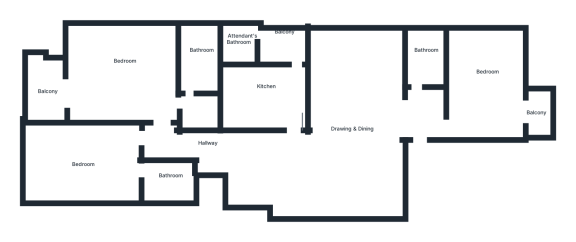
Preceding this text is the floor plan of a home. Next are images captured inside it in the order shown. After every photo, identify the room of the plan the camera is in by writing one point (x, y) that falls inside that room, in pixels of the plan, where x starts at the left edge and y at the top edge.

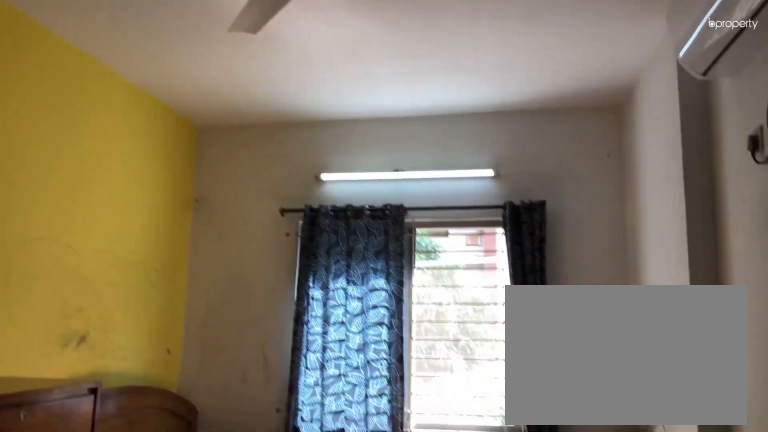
(89, 173)
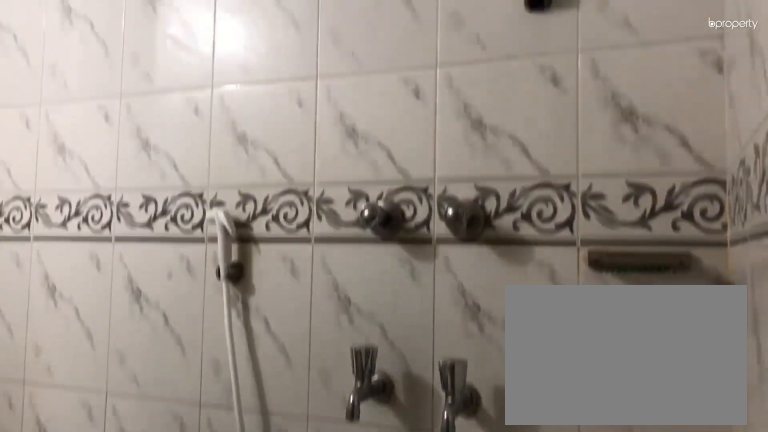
(162, 179)
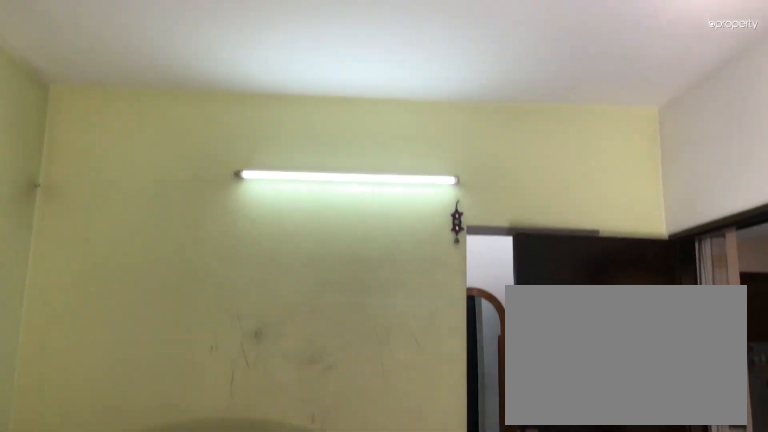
(114, 64)
